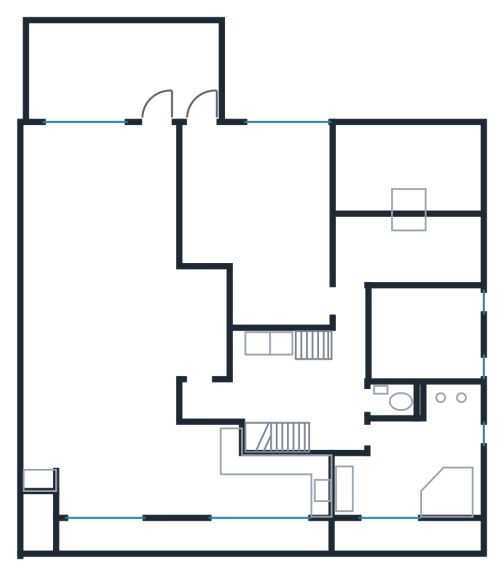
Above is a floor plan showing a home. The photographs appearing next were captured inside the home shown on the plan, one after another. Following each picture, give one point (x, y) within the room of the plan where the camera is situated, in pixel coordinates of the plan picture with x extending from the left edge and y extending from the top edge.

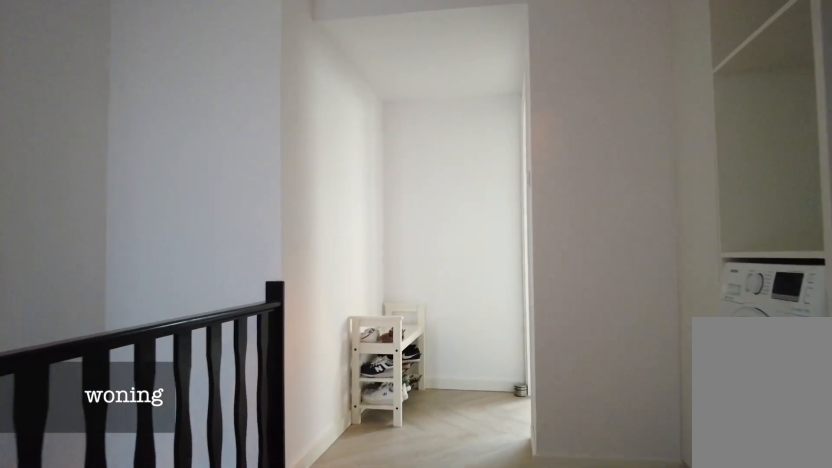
(298, 384)
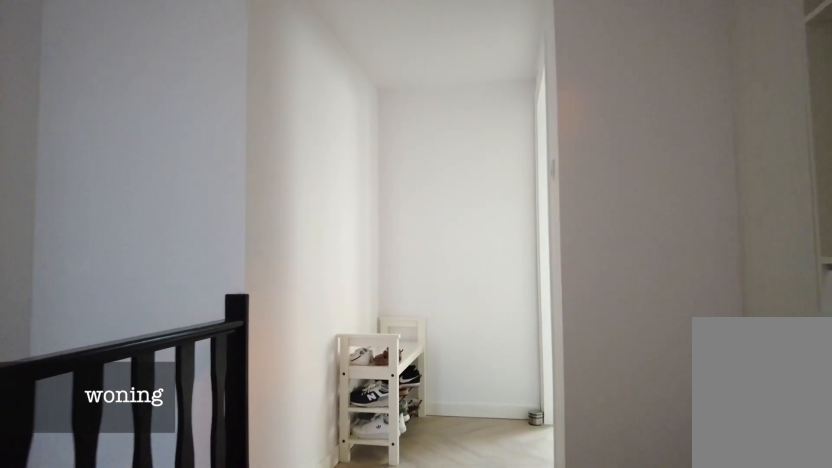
(298, 384)
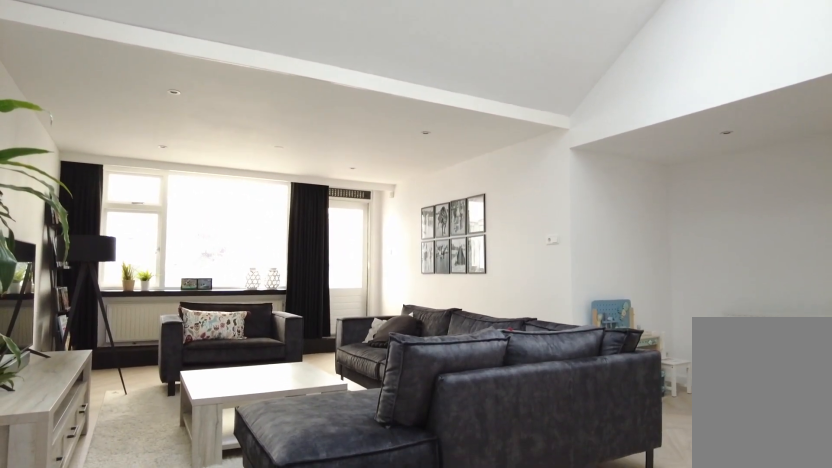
(124, 337)
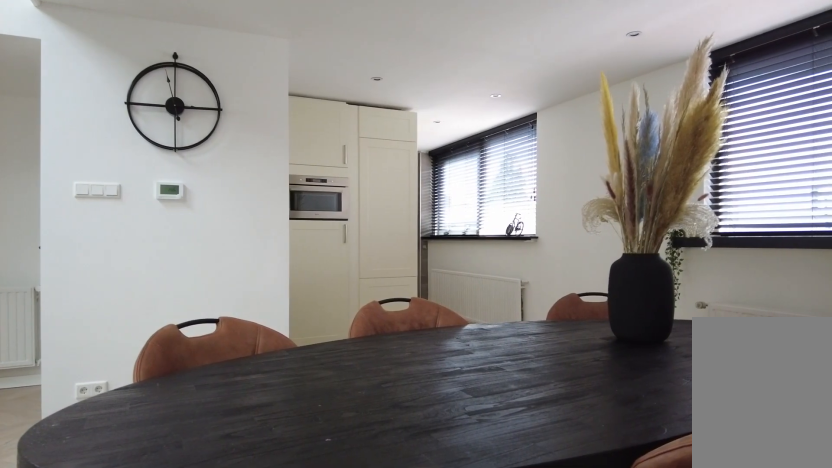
(124, 337)
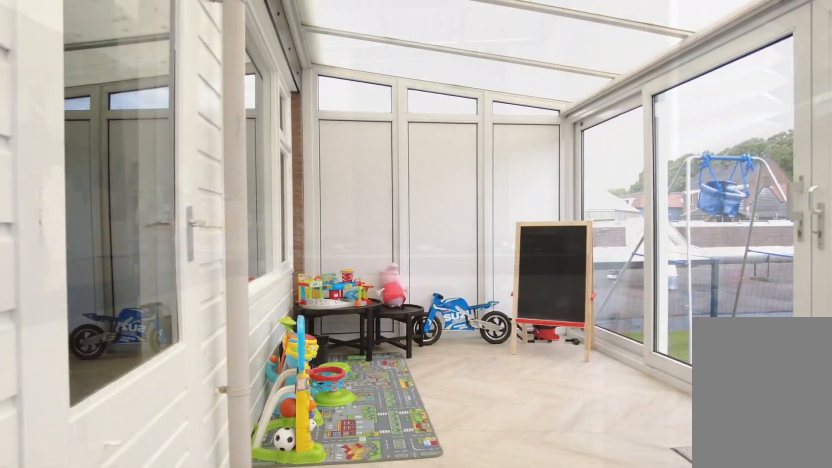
(124, 70)
